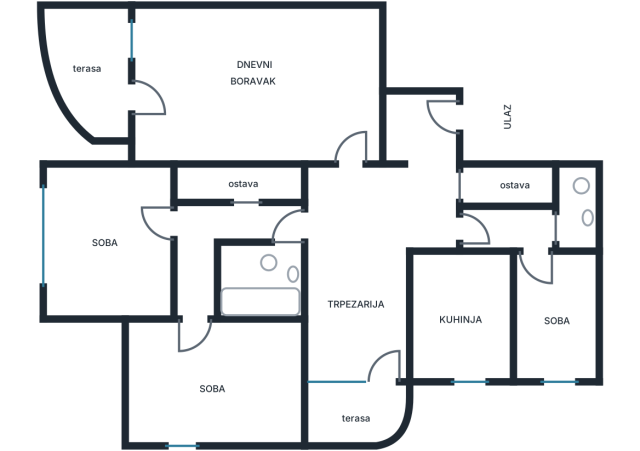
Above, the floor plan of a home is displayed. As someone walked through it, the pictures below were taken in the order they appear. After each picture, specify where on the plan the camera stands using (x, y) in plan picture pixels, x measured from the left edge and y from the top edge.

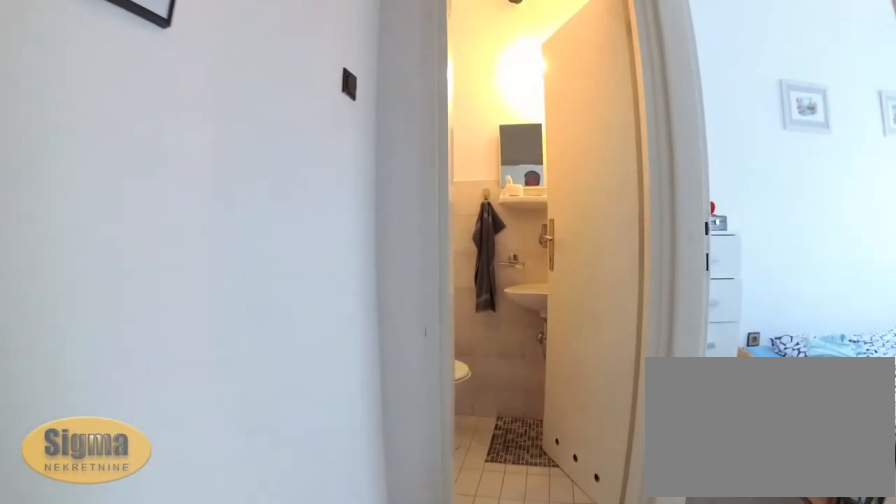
(482, 231)
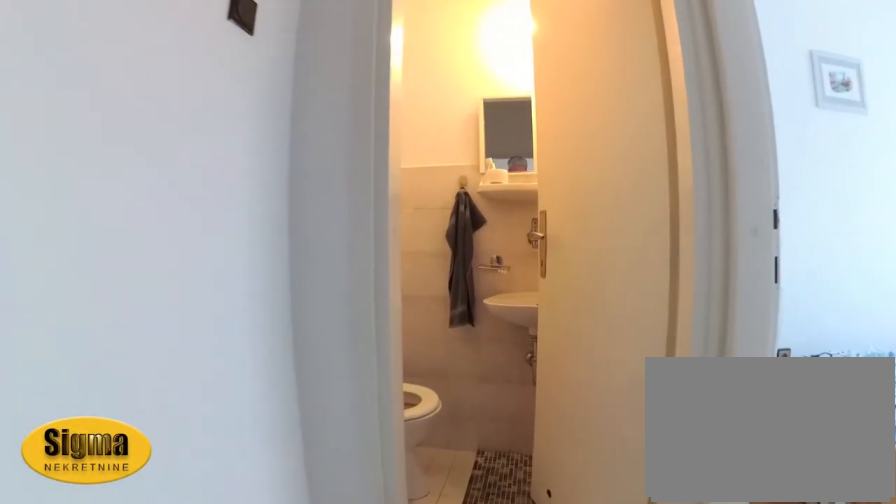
(497, 231)
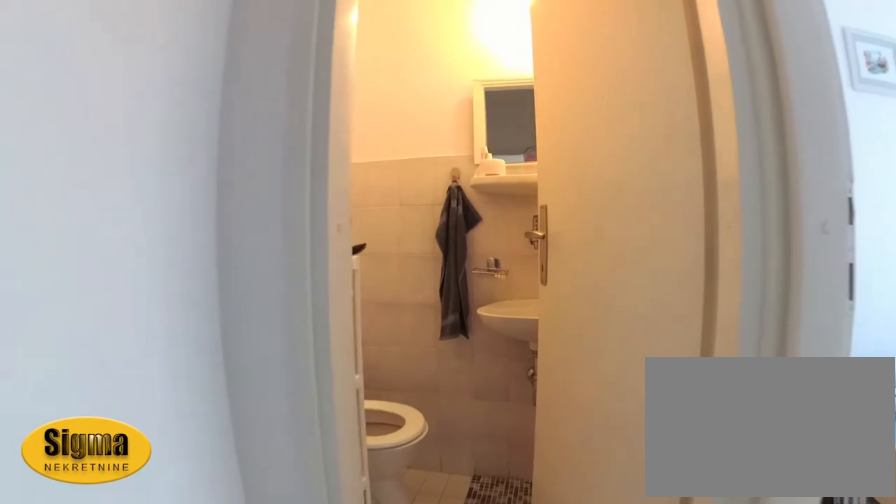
(504, 232)
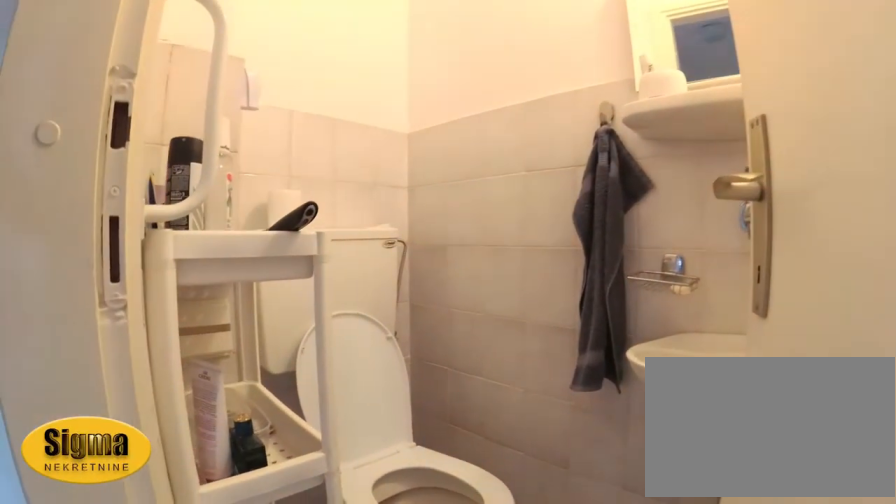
(537, 236)
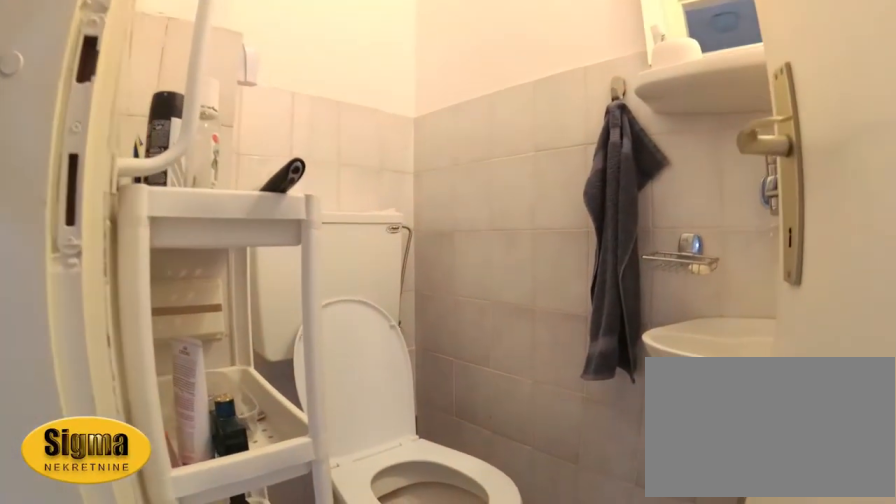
(542, 237)
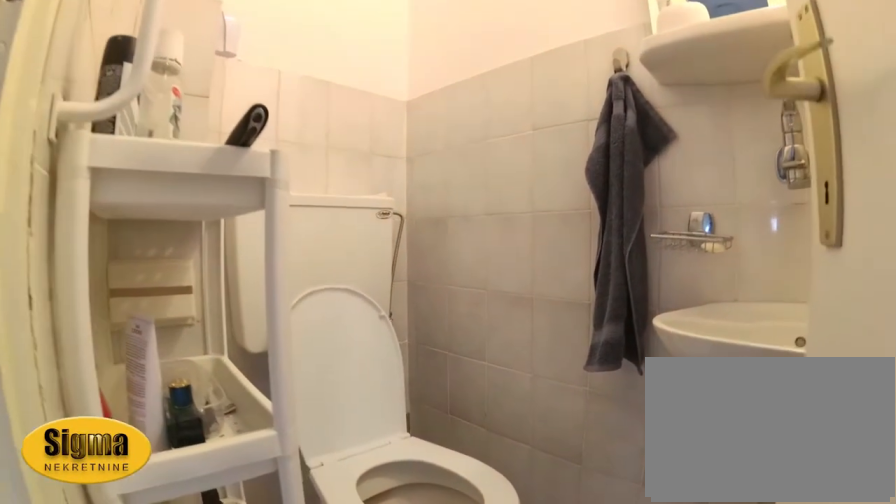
(547, 240)
